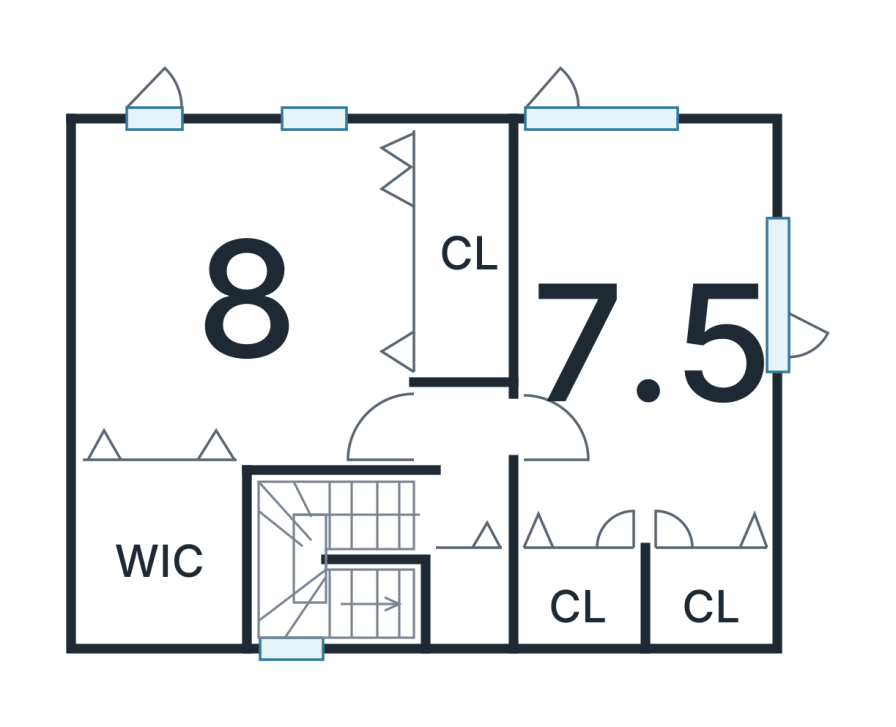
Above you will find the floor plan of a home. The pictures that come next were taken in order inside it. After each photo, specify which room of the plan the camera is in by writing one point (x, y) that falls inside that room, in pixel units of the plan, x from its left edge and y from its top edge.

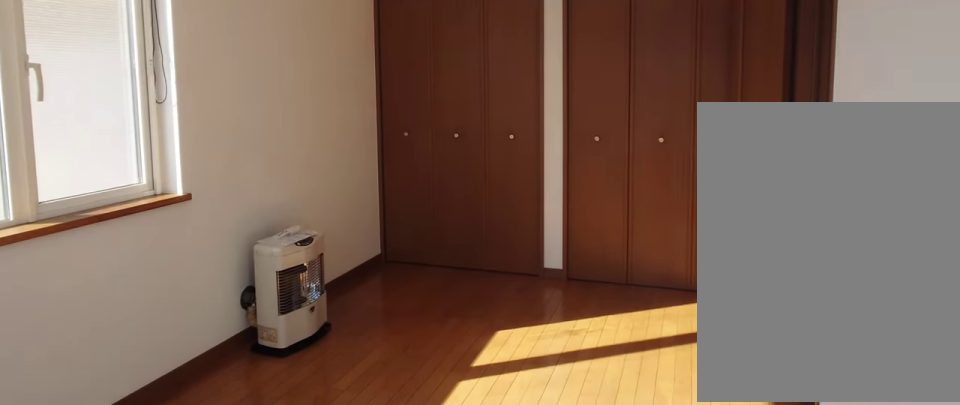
(631, 330)
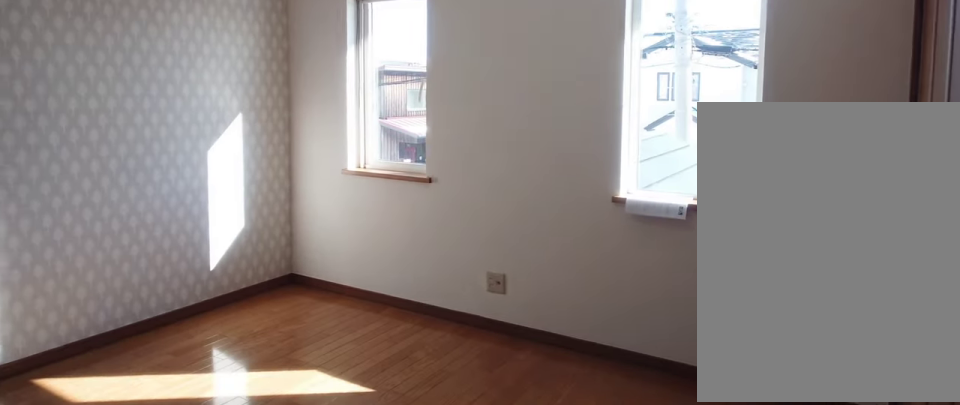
(241, 337)
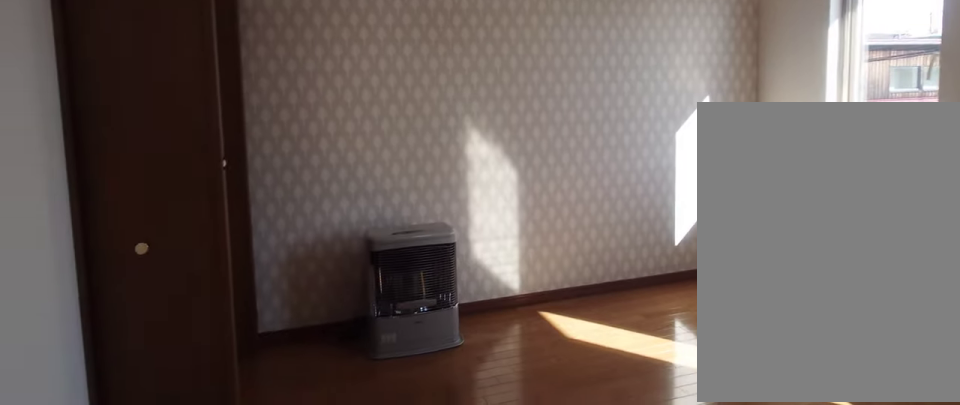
(241, 337)
